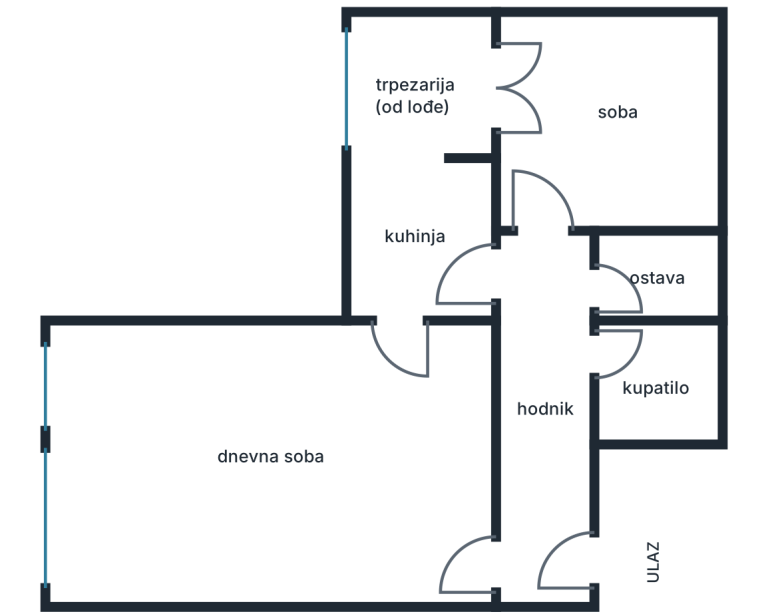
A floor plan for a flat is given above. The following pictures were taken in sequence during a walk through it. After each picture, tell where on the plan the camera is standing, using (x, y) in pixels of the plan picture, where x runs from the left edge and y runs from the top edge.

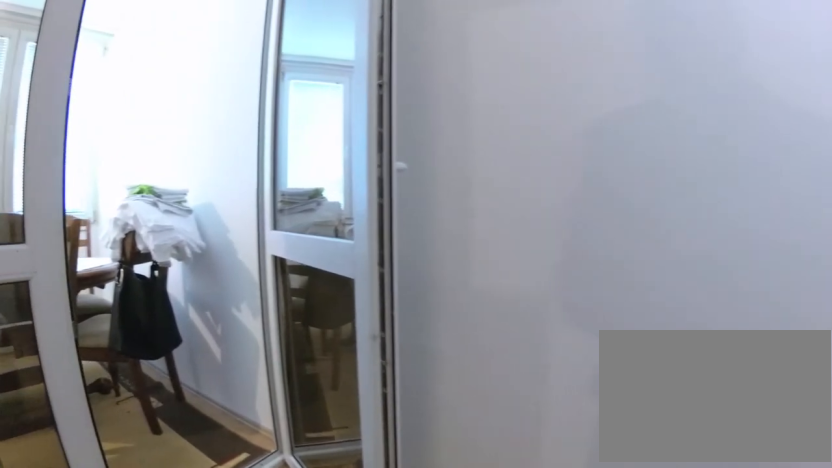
(566, 133)
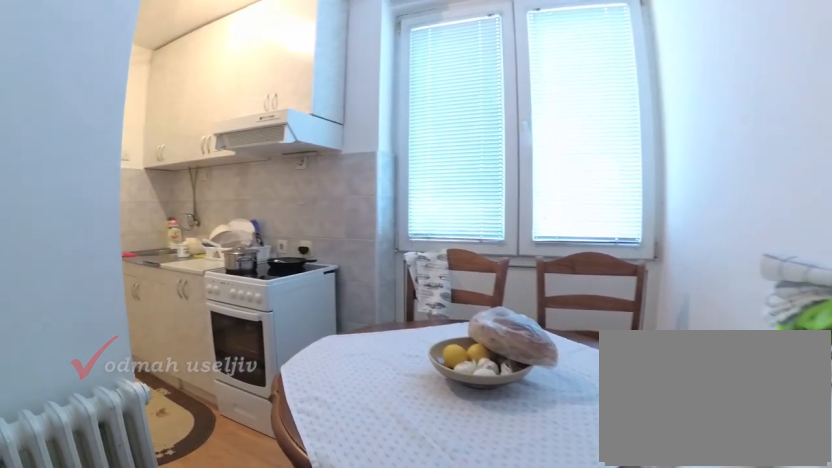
(492, 102)
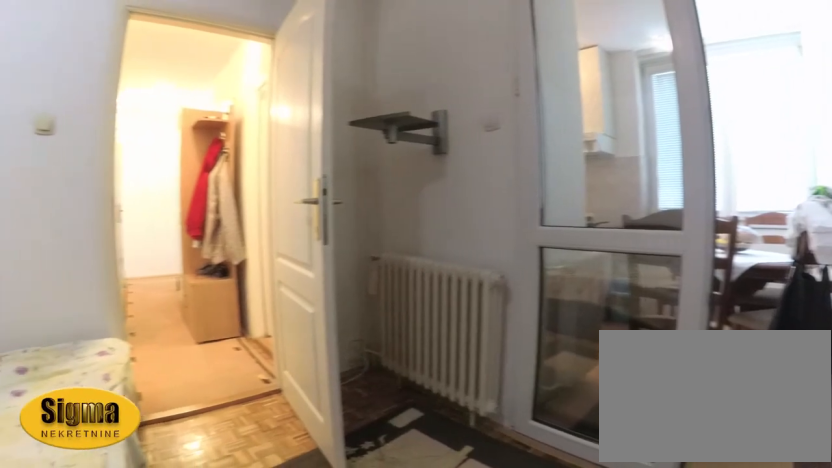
(549, 70)
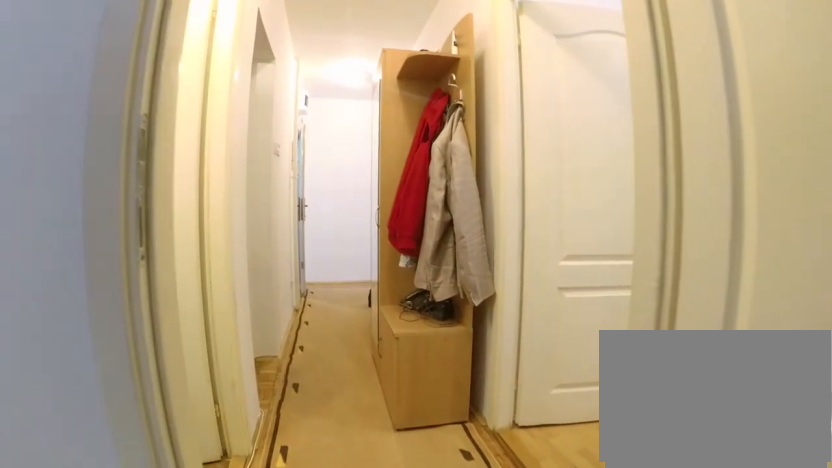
(534, 169)
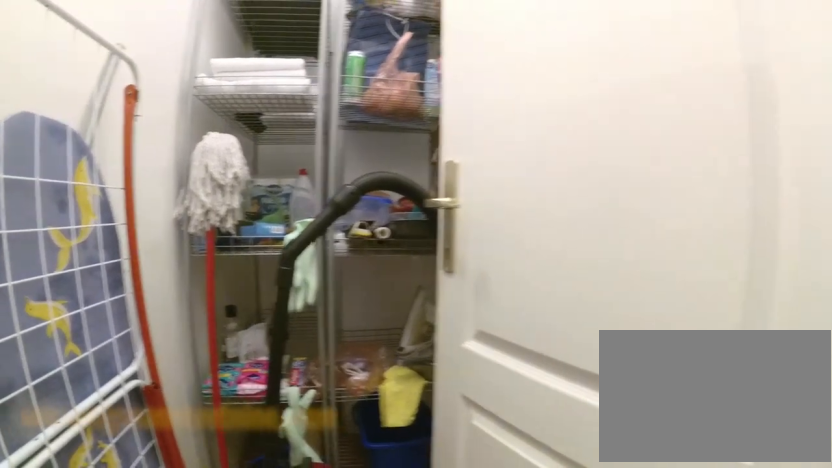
(564, 266)
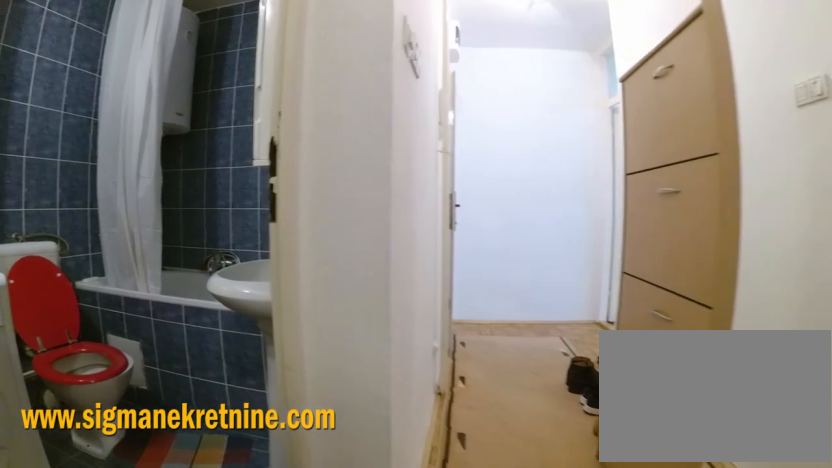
(545, 323)
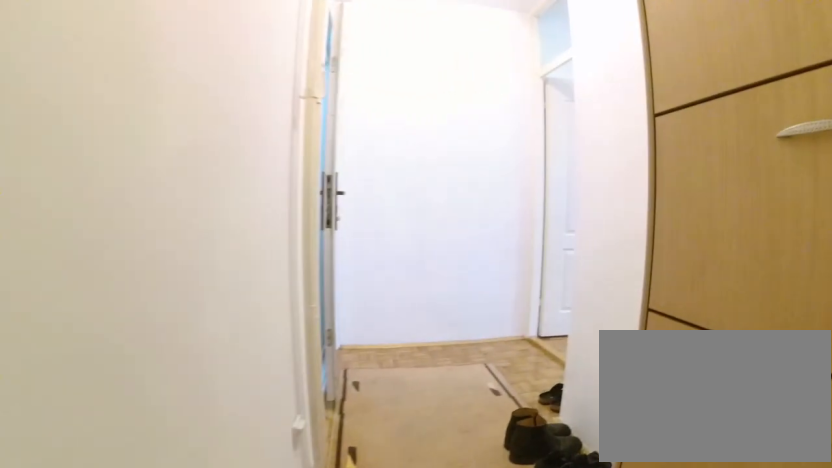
(552, 373)
